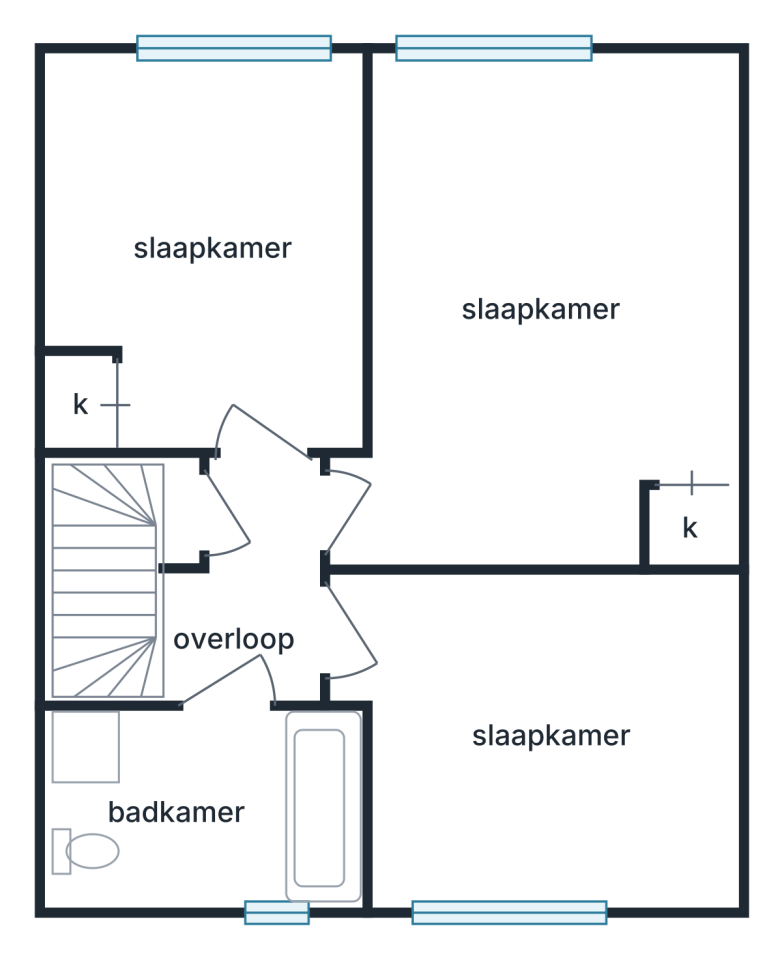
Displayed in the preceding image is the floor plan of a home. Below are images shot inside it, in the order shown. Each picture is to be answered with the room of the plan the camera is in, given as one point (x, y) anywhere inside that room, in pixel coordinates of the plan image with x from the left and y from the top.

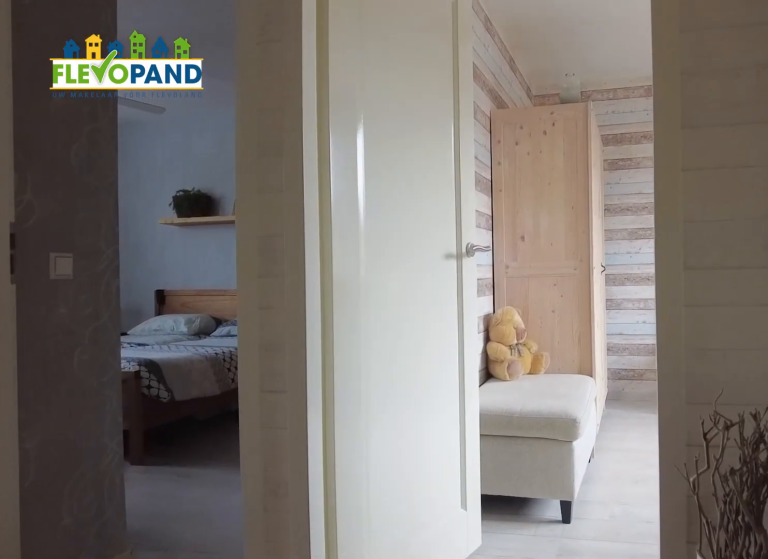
(250, 596)
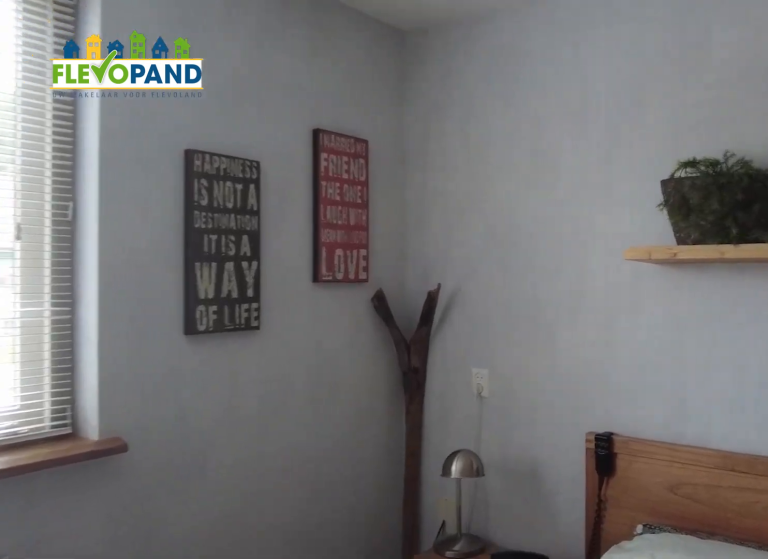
(520, 551)
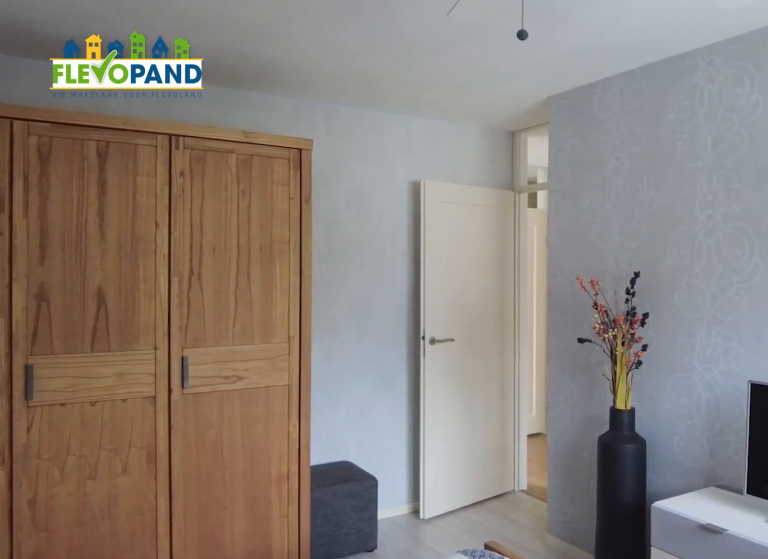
(520, 551)
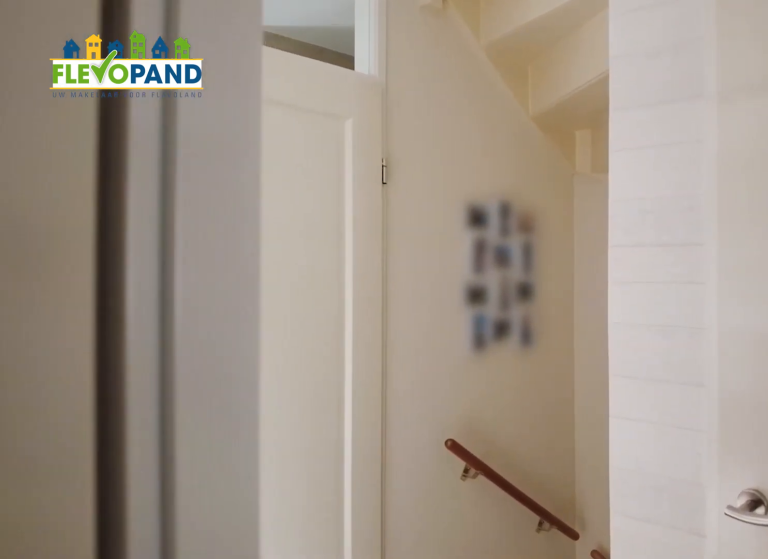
(252, 591)
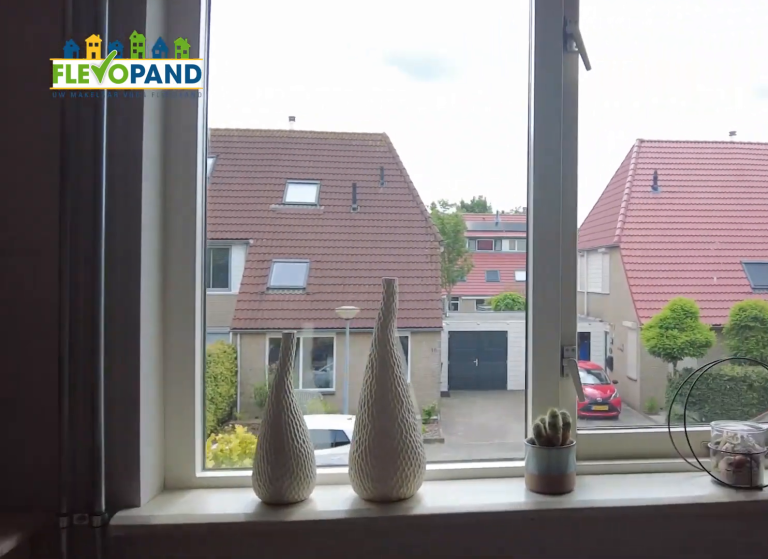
(544, 734)
